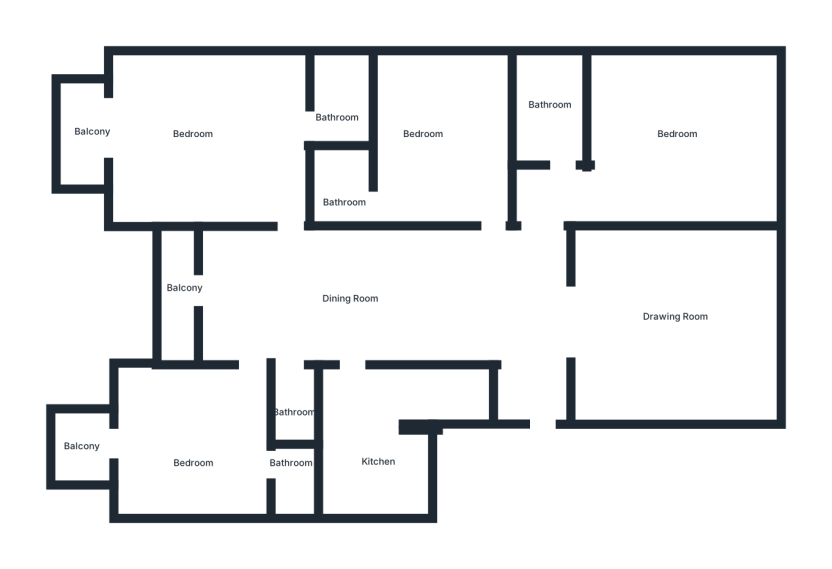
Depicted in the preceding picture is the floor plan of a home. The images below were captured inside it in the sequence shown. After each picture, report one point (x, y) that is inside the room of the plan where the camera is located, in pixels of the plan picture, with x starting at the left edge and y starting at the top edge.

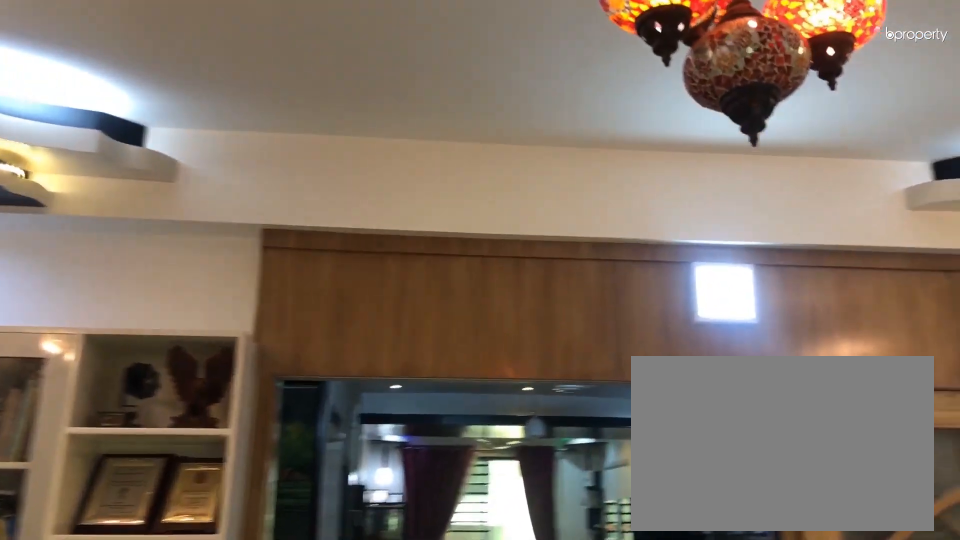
(667, 318)
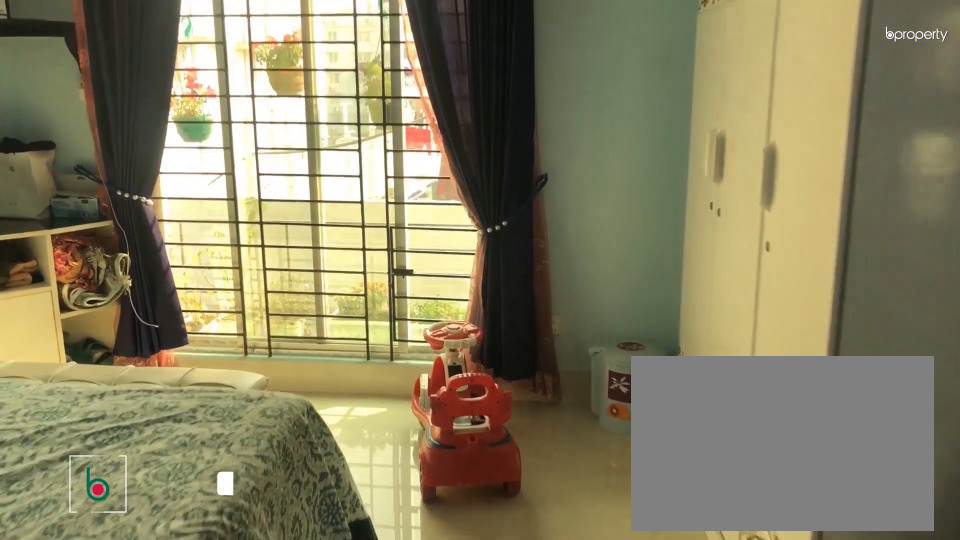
(665, 151)
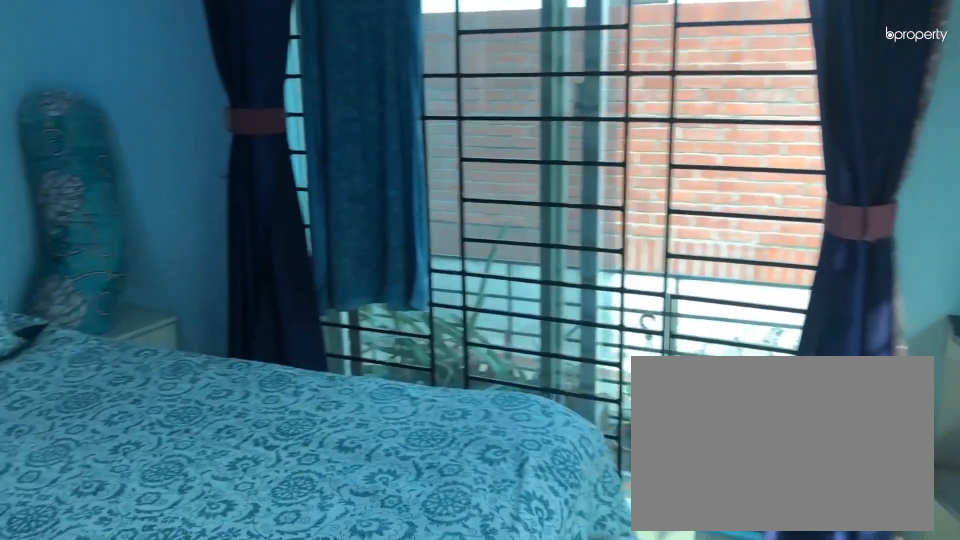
(665, 151)
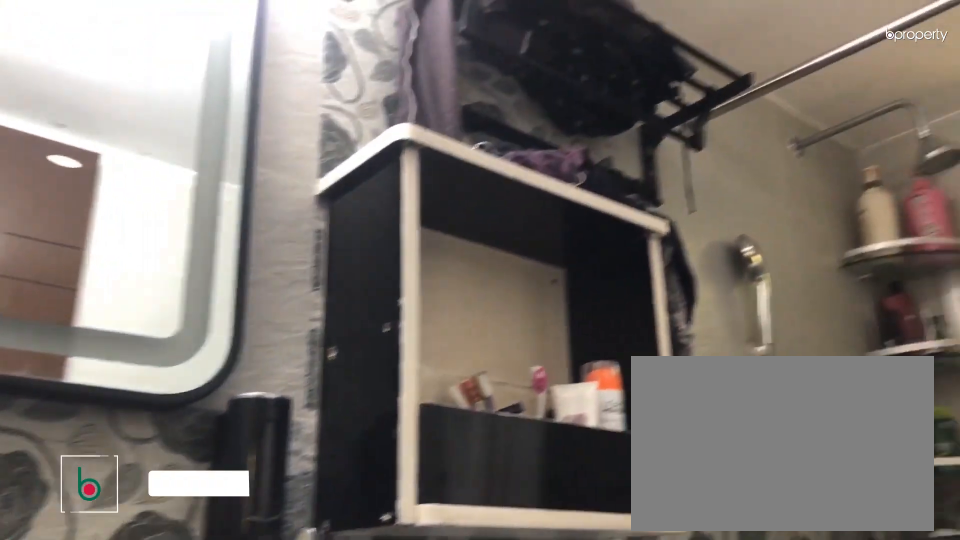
(557, 112)
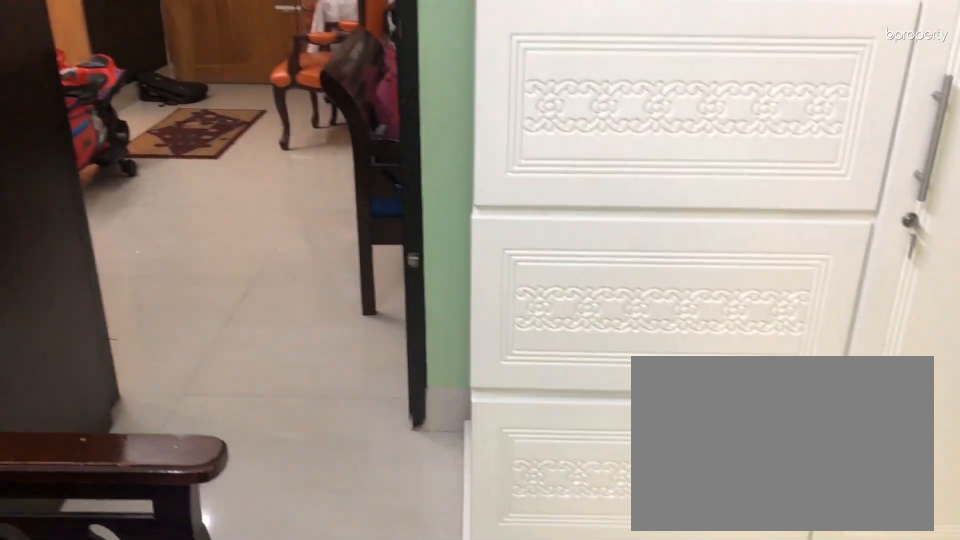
(442, 170)
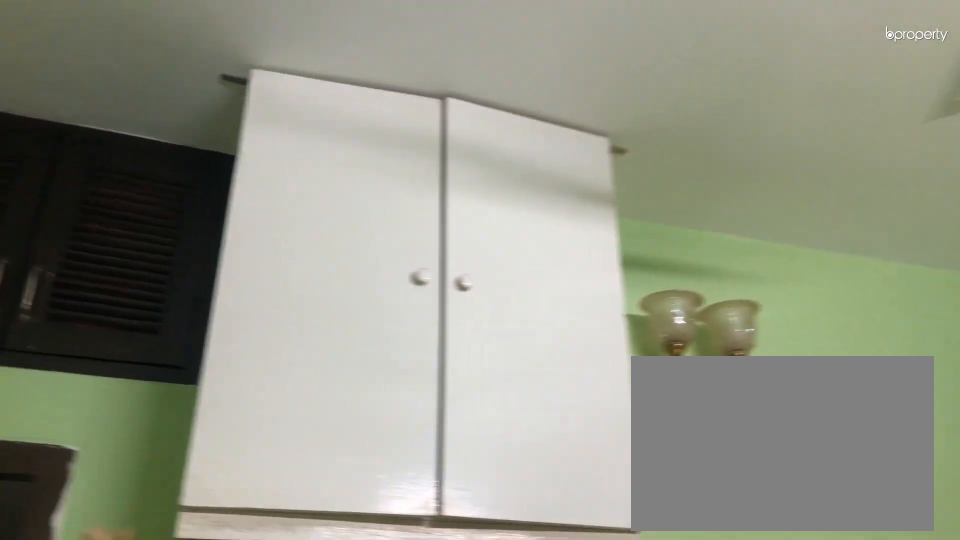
(442, 170)
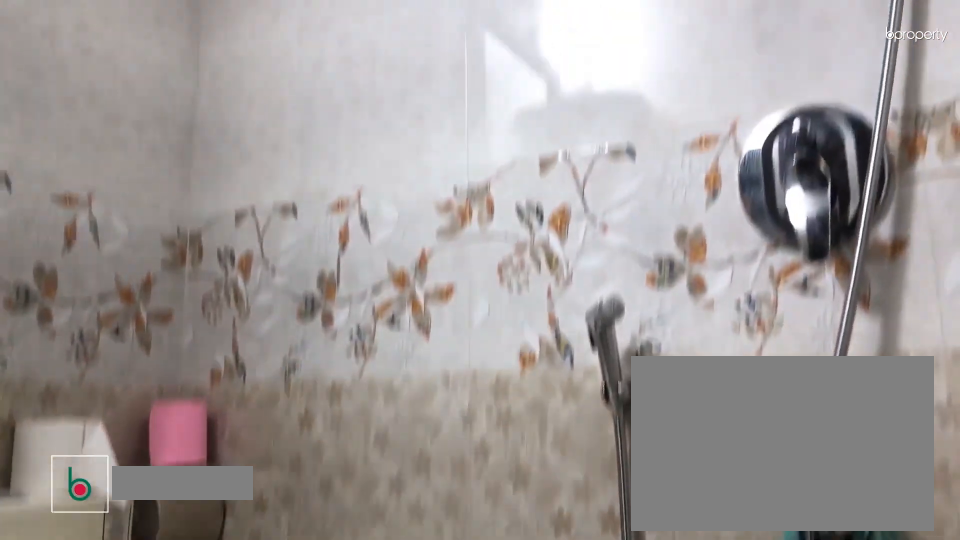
(343, 189)
